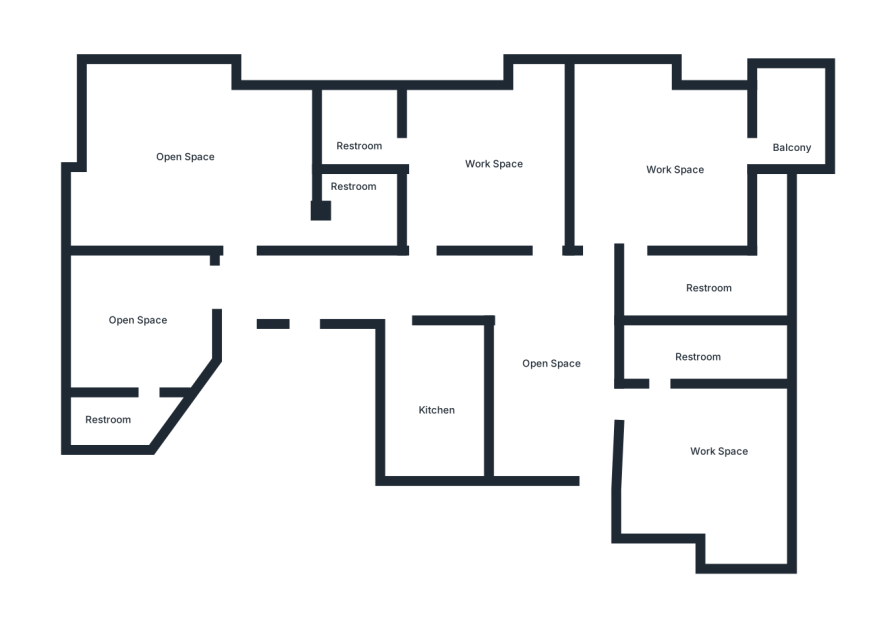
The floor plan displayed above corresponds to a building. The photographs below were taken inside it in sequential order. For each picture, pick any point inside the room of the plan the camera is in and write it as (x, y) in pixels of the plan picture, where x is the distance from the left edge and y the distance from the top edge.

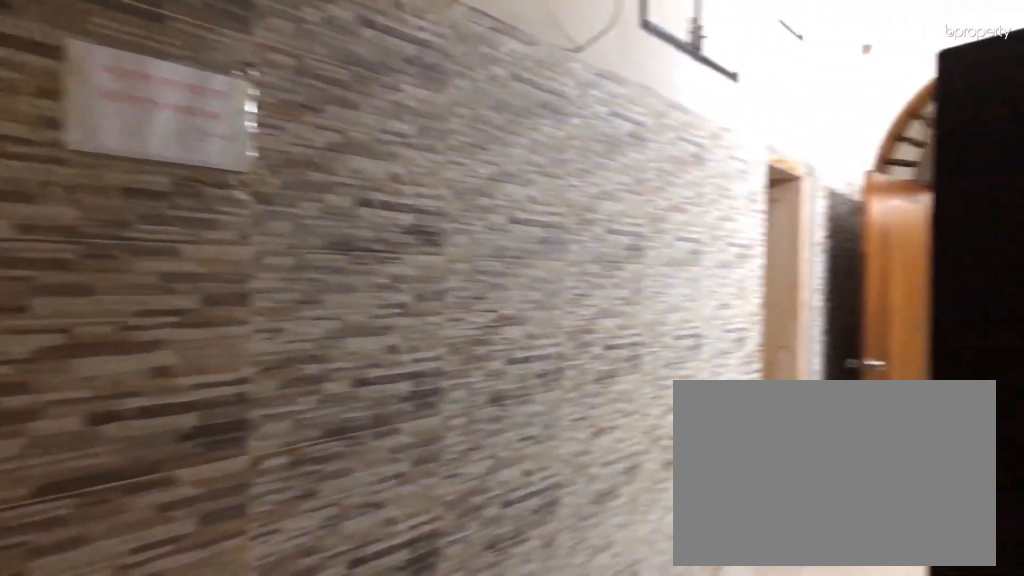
(336, 288)
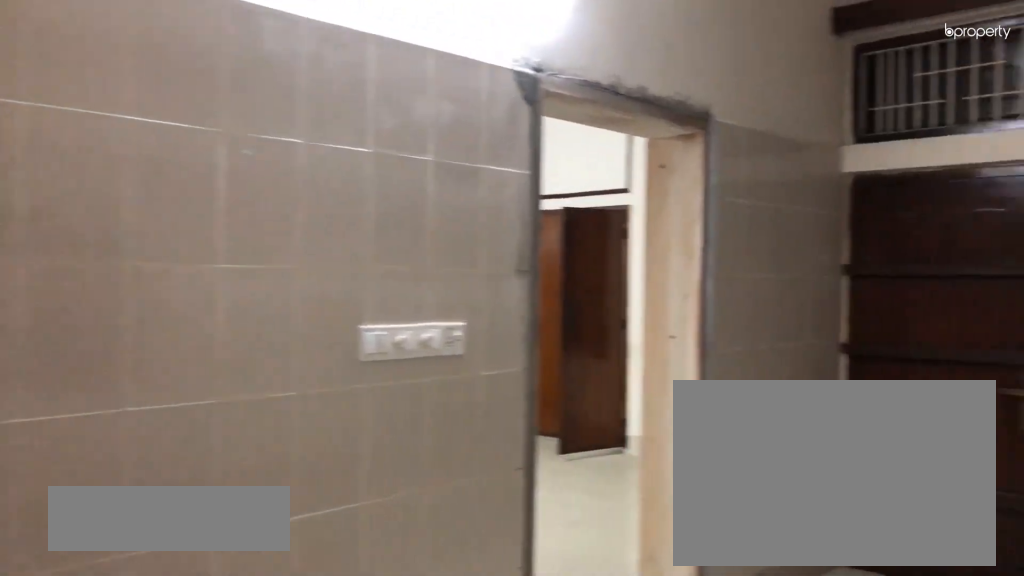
(537, 294)
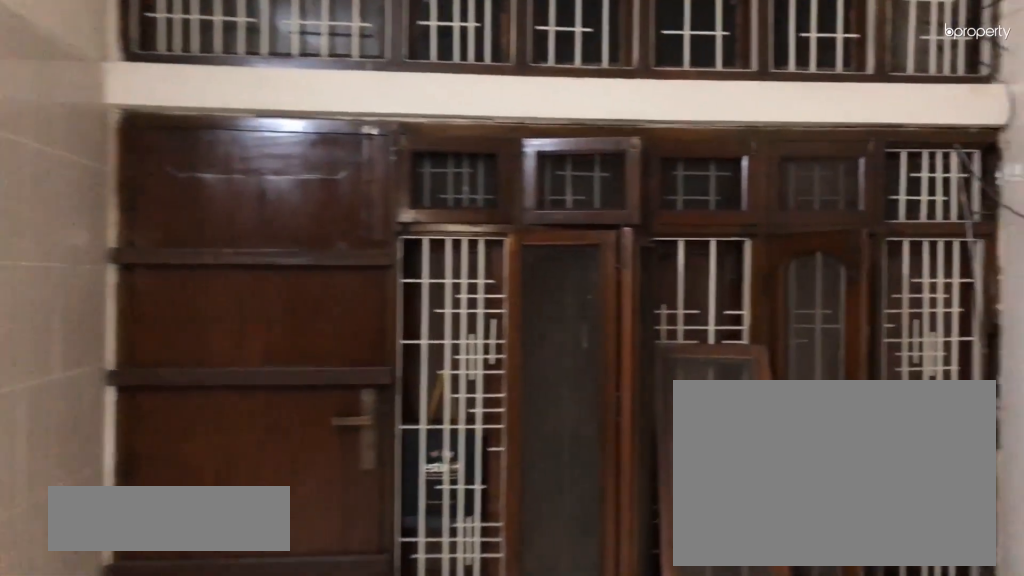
(563, 390)
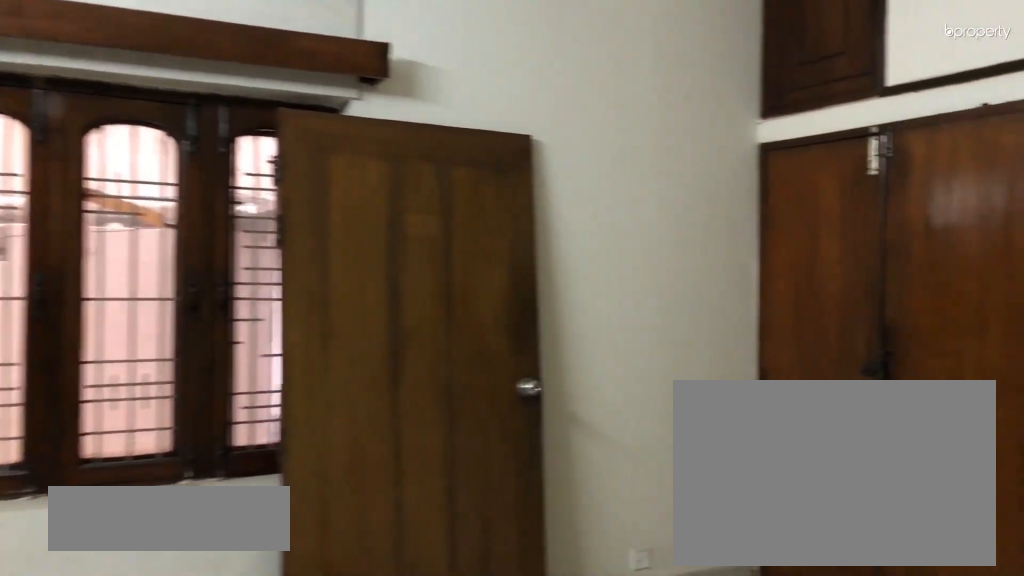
(699, 452)
